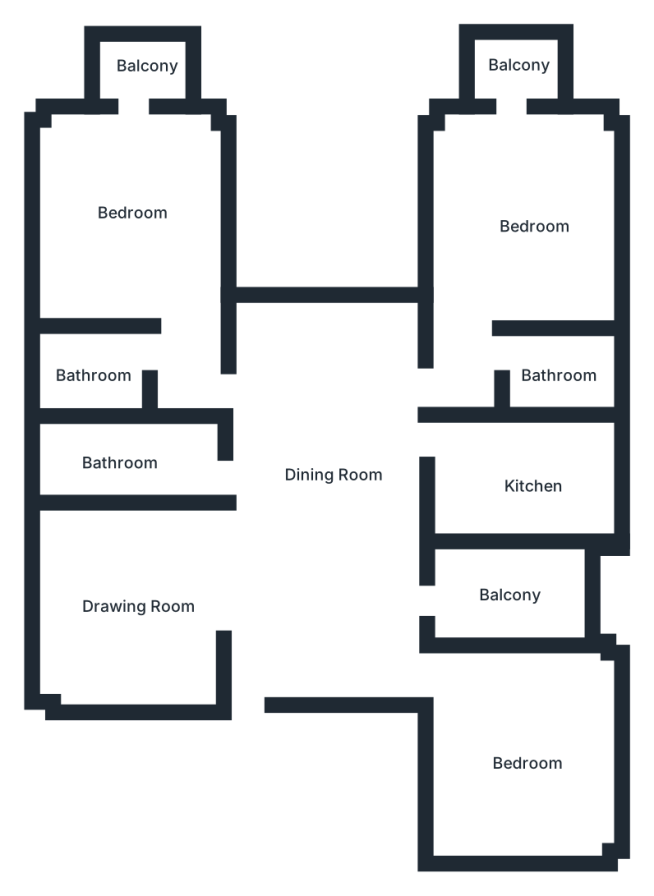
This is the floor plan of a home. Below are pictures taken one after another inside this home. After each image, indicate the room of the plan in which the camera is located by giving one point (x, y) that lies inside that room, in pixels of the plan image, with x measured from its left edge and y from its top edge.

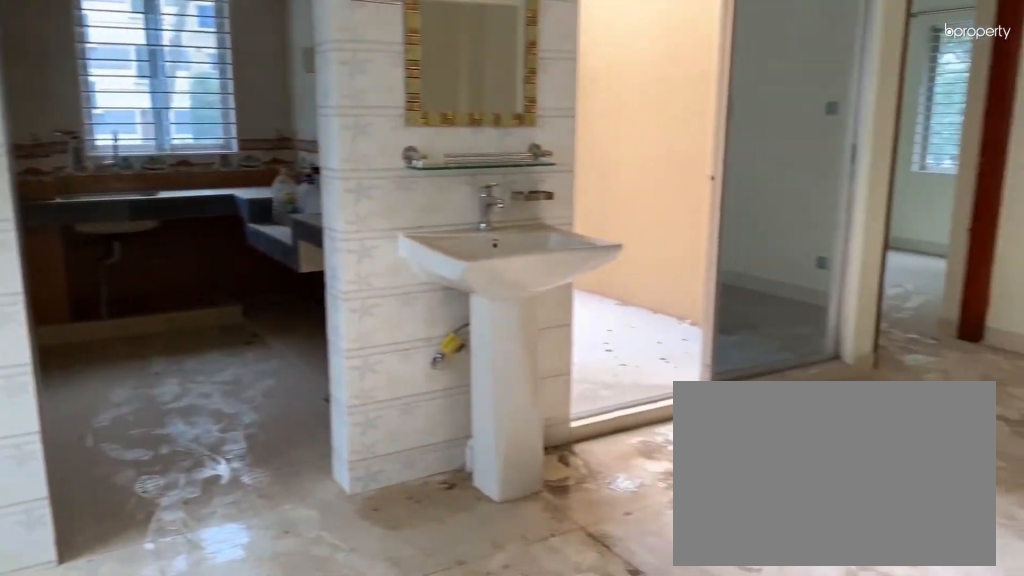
(326, 488)
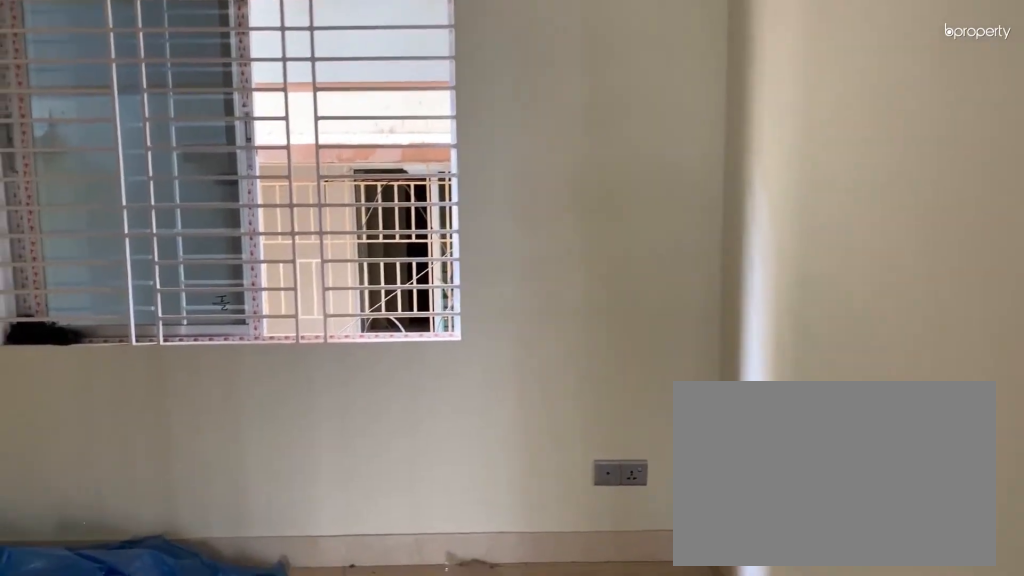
(135, 608)
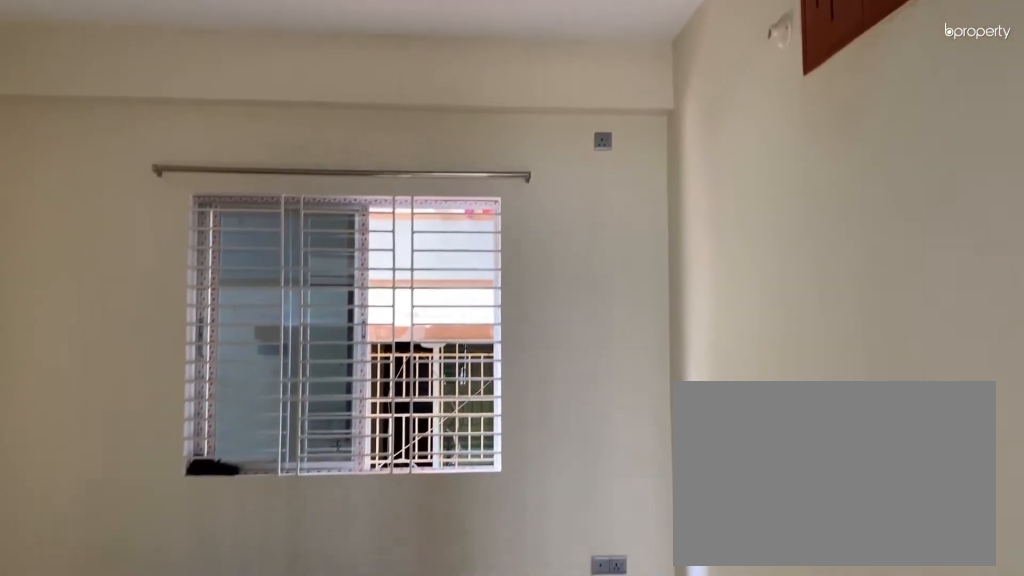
(135, 608)
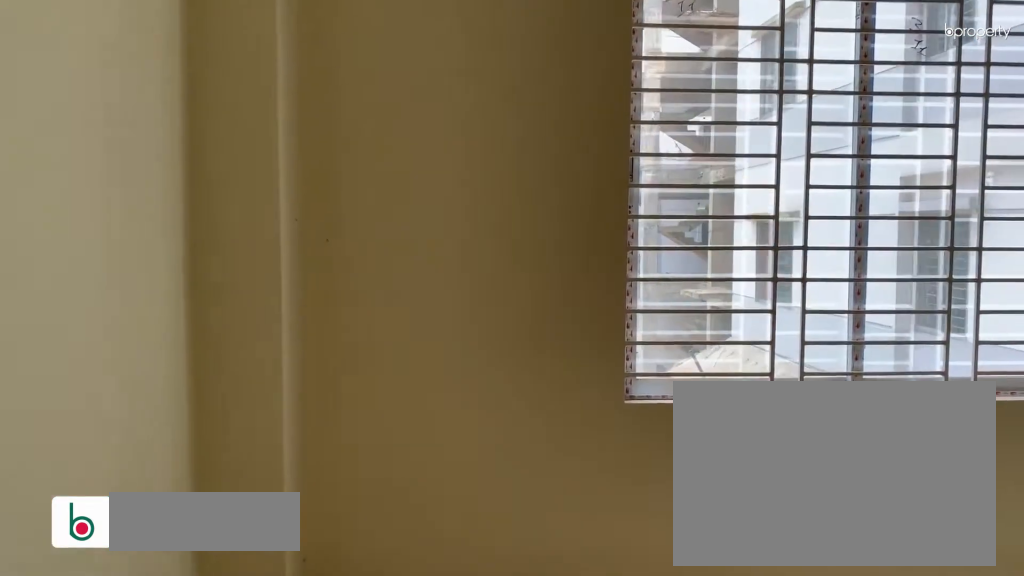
(516, 757)
